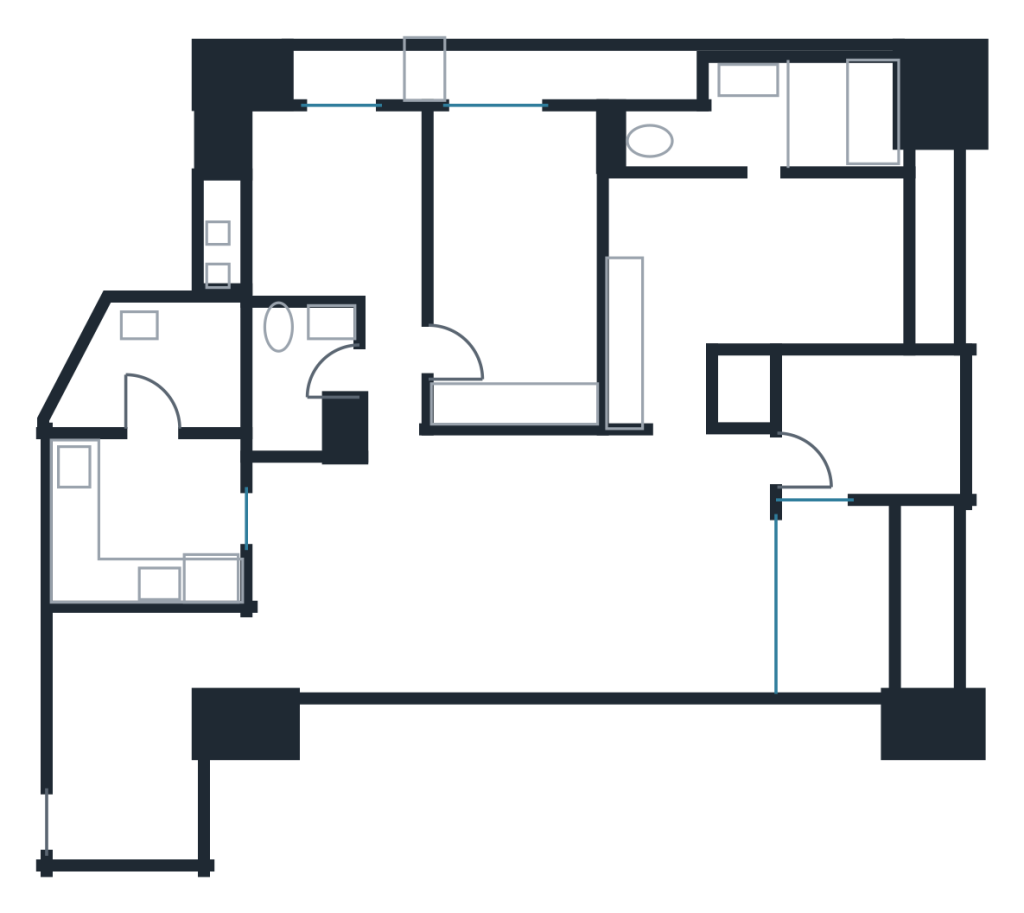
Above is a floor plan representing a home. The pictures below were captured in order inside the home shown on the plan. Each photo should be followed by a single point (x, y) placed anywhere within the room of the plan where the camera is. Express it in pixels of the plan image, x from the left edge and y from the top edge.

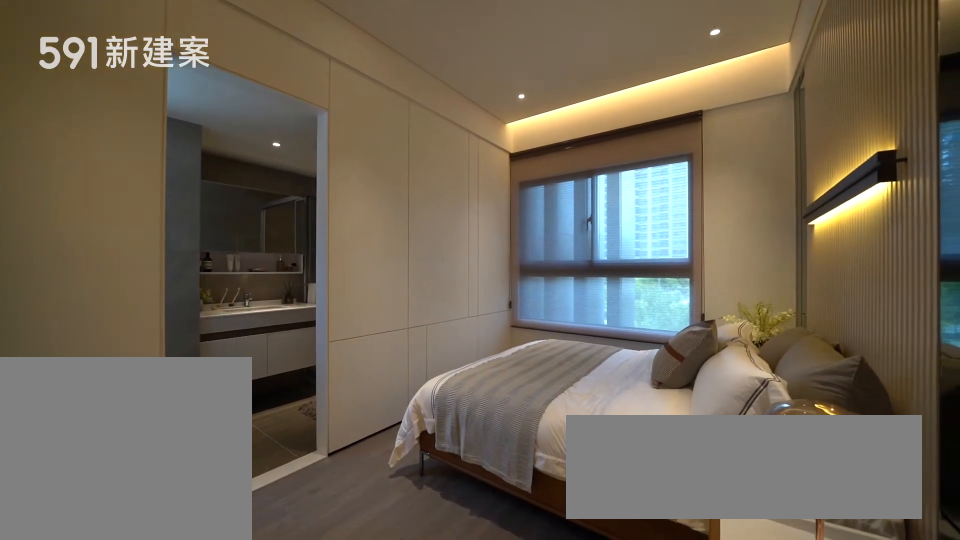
(748, 274)
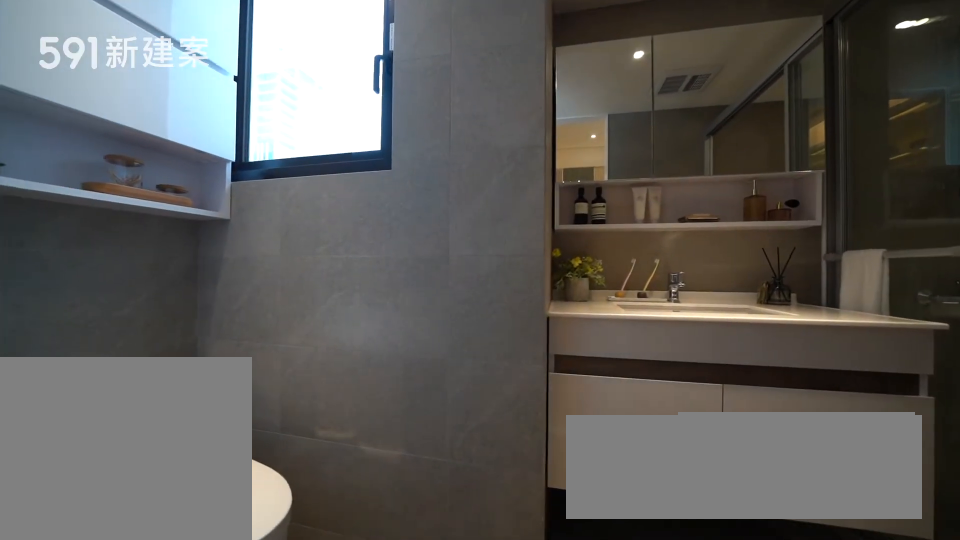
(768, 115)
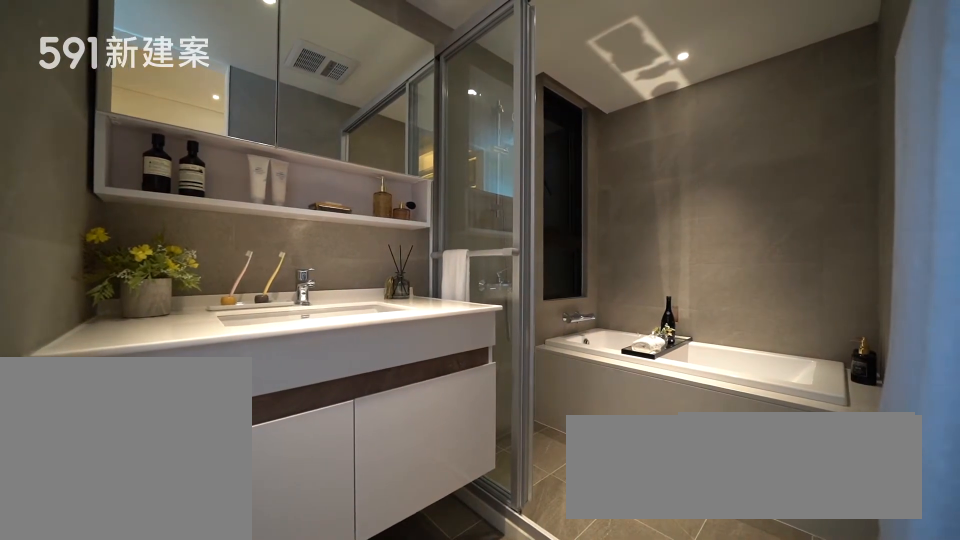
(768, 115)
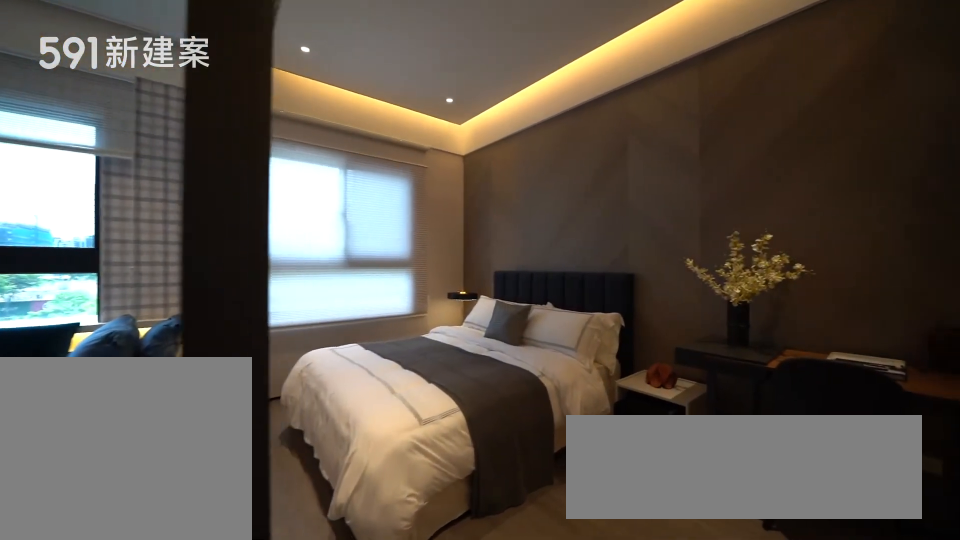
(518, 255)
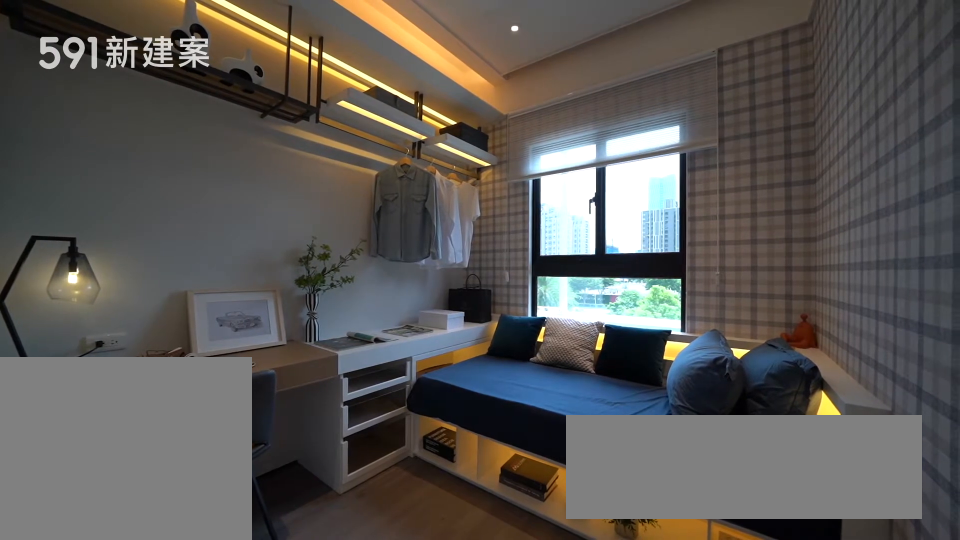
(340, 203)
